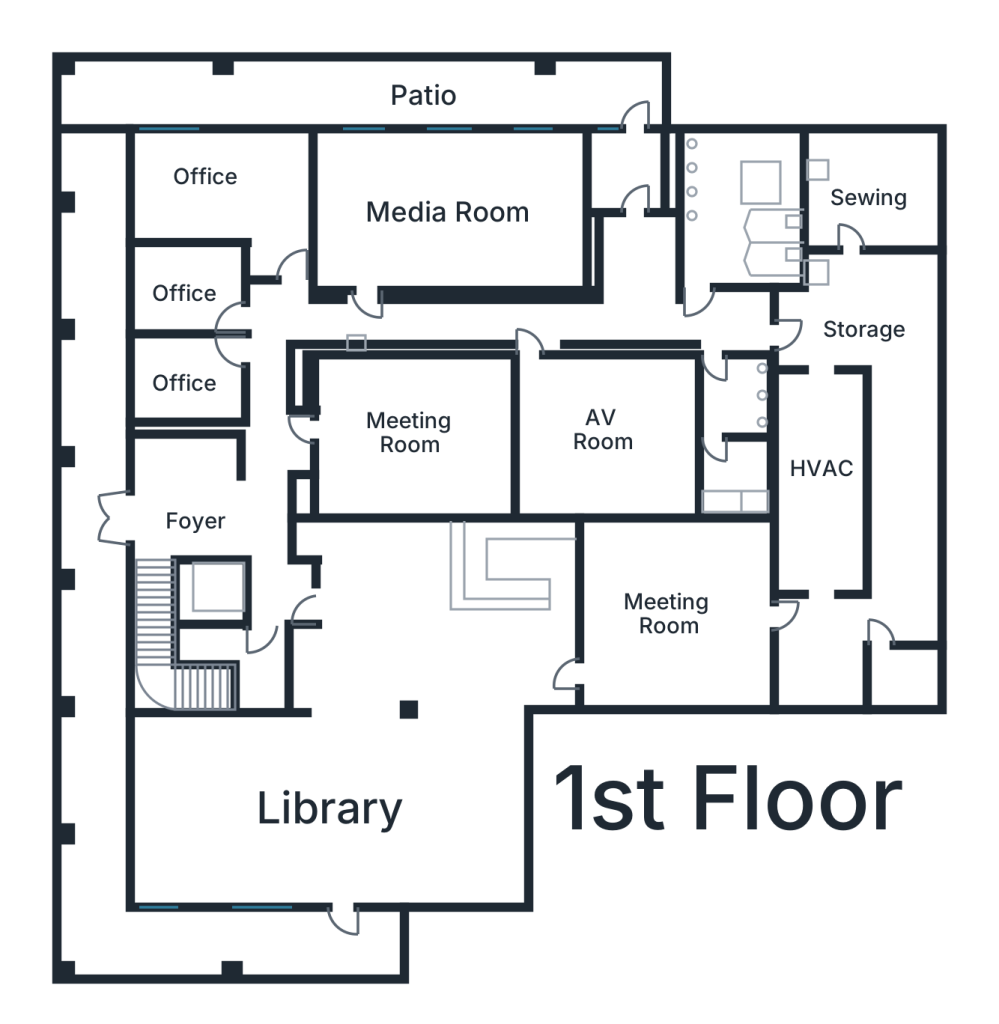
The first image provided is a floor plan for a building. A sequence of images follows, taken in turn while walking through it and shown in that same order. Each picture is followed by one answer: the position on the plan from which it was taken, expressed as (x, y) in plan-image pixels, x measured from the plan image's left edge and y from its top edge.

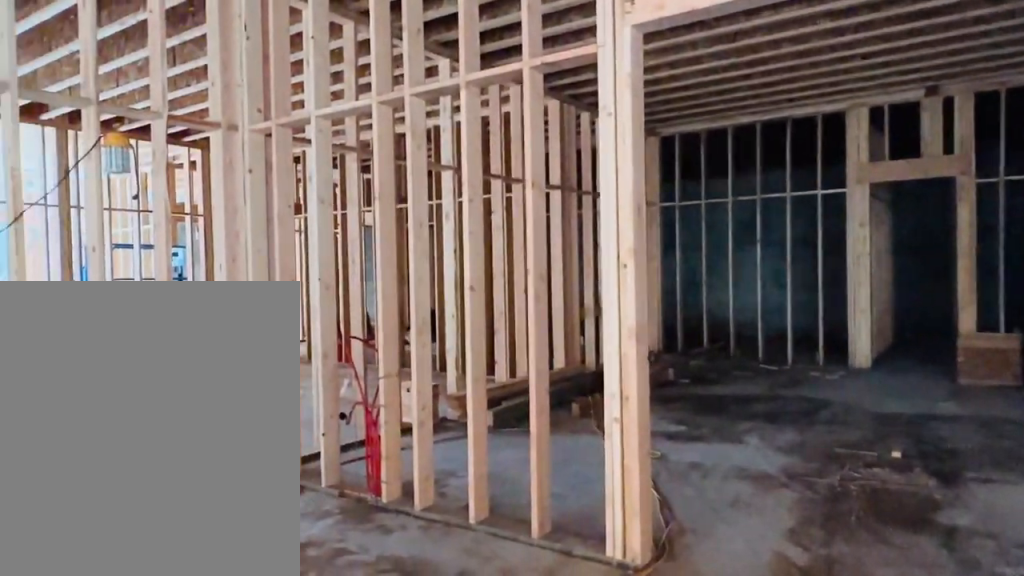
(531, 618)
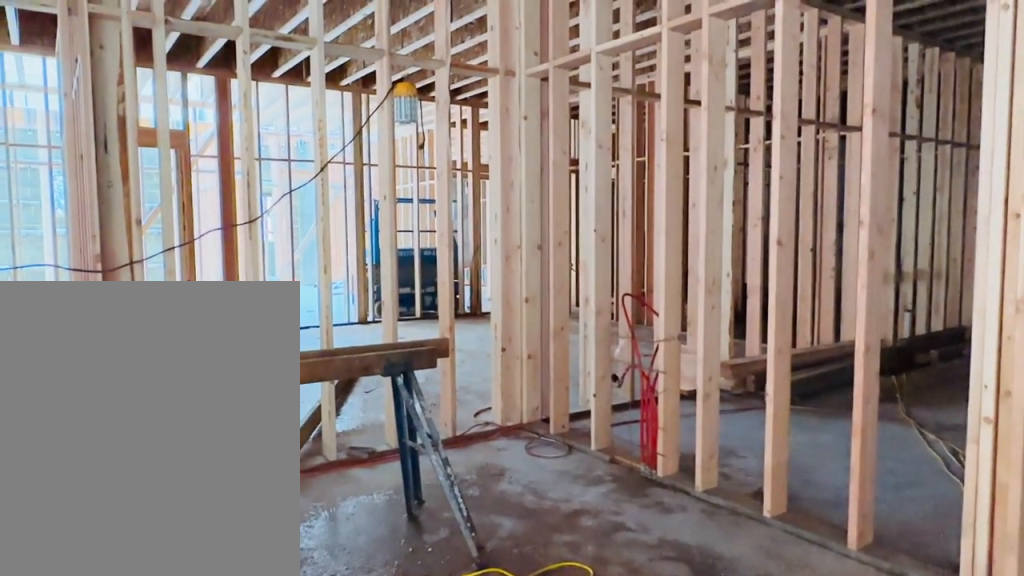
(531, 619)
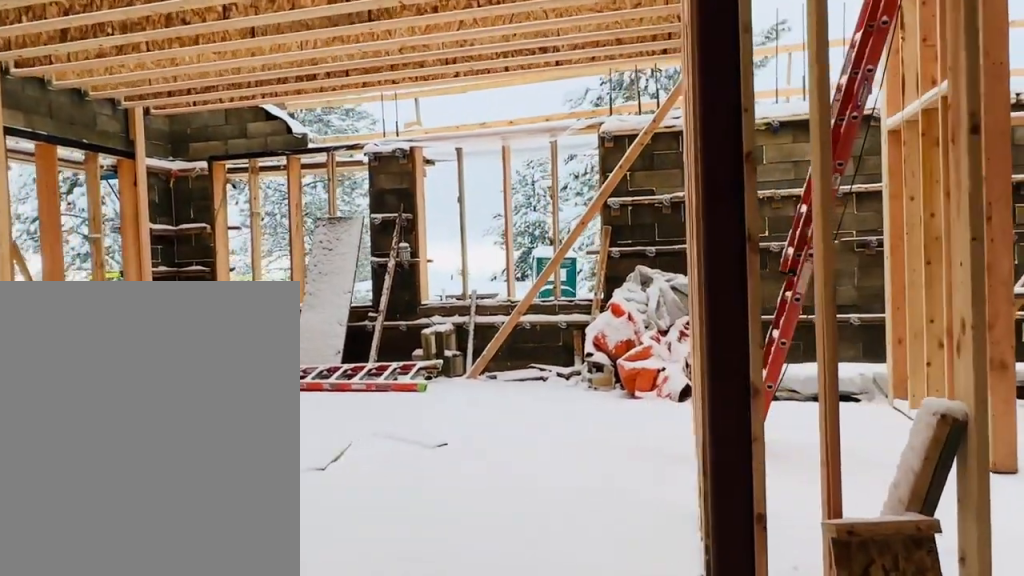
(354, 721)
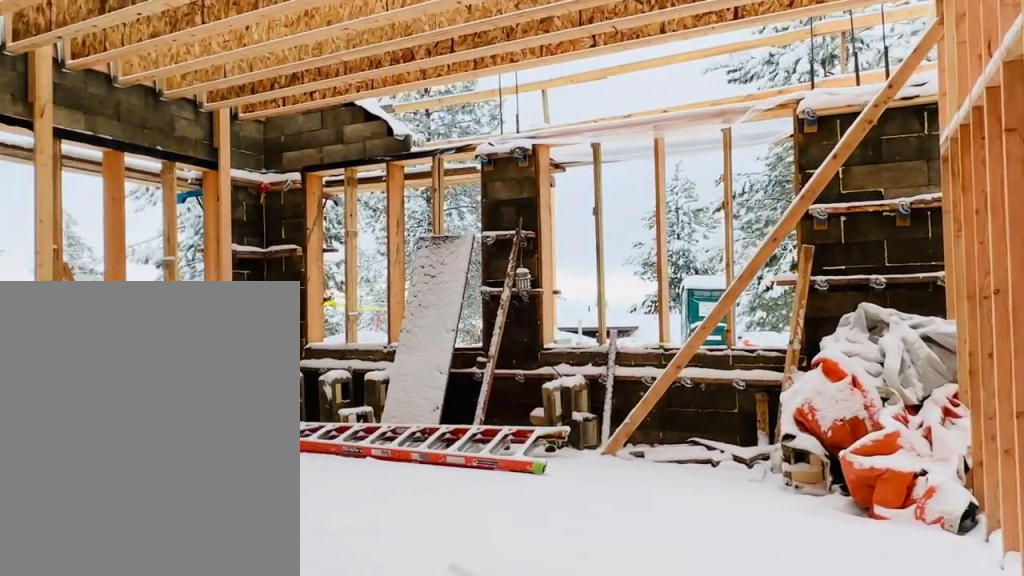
(302, 752)
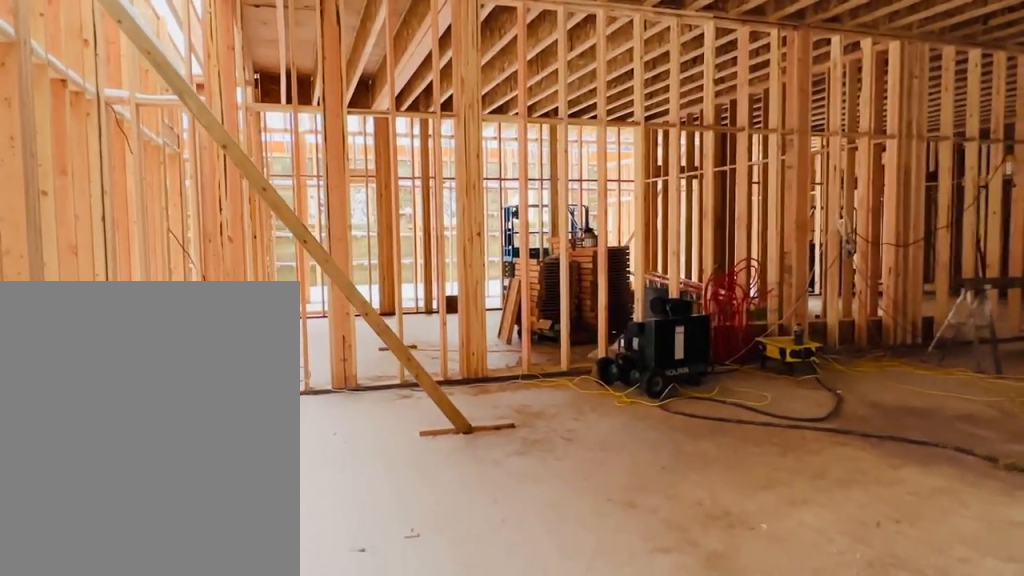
(313, 680)
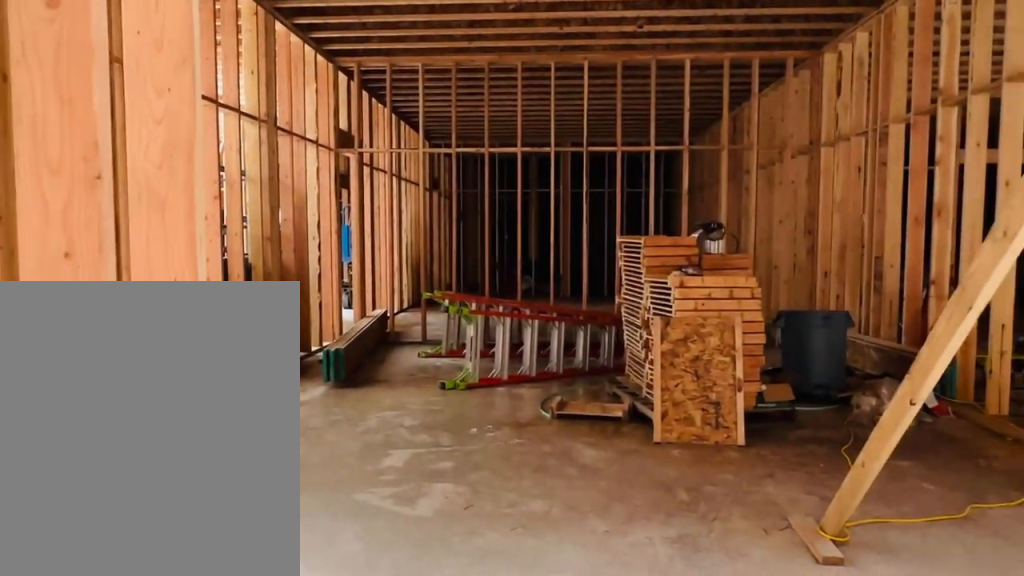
(299, 416)
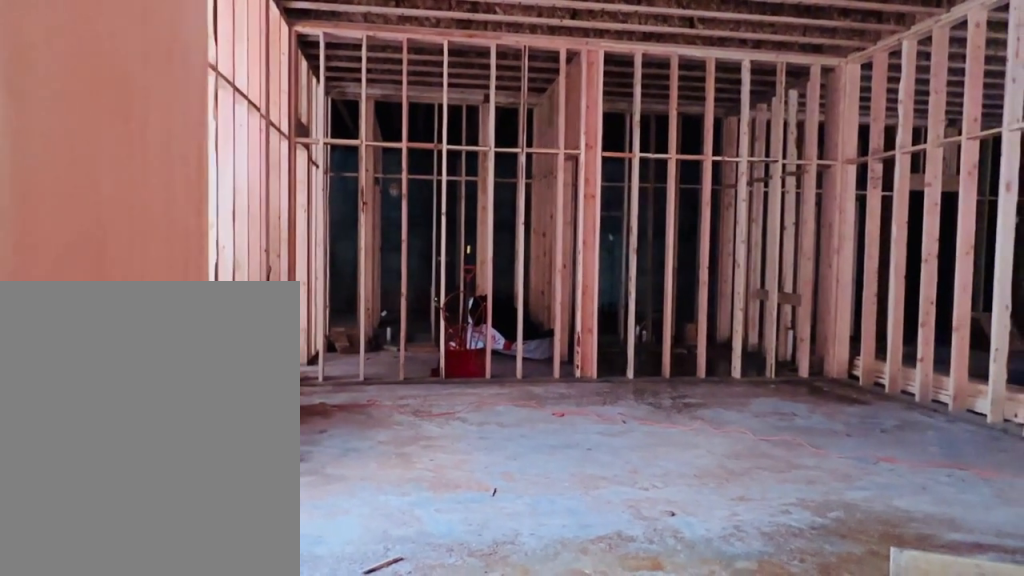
(489, 414)
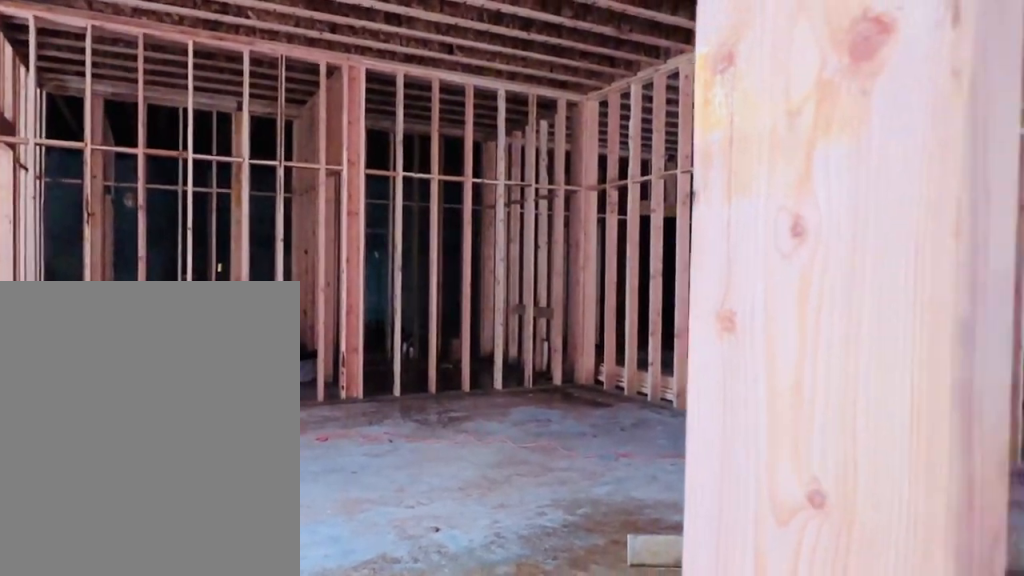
(489, 414)
